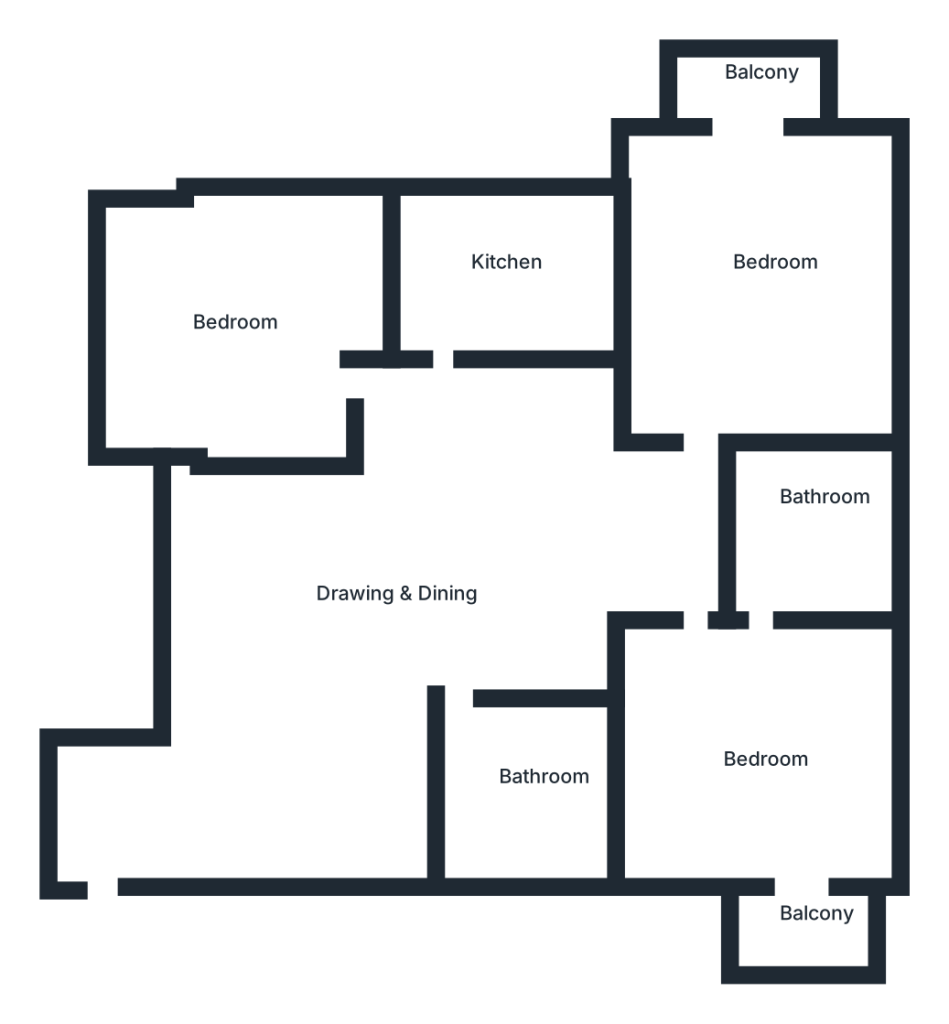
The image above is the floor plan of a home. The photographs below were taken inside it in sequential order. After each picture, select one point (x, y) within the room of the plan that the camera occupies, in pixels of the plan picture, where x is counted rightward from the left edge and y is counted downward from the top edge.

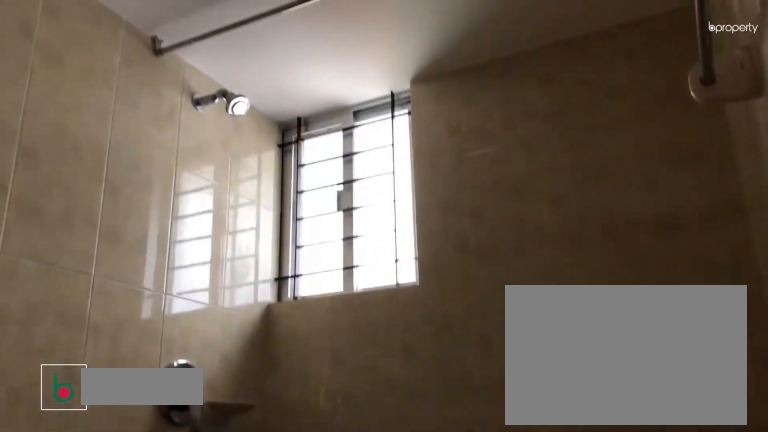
(810, 531)
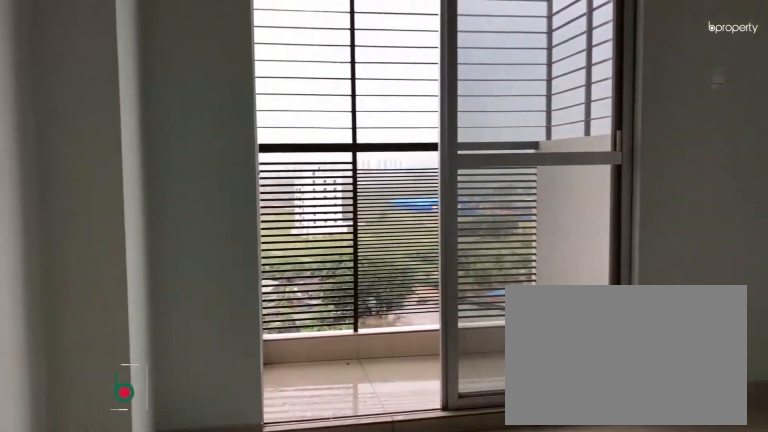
(764, 260)
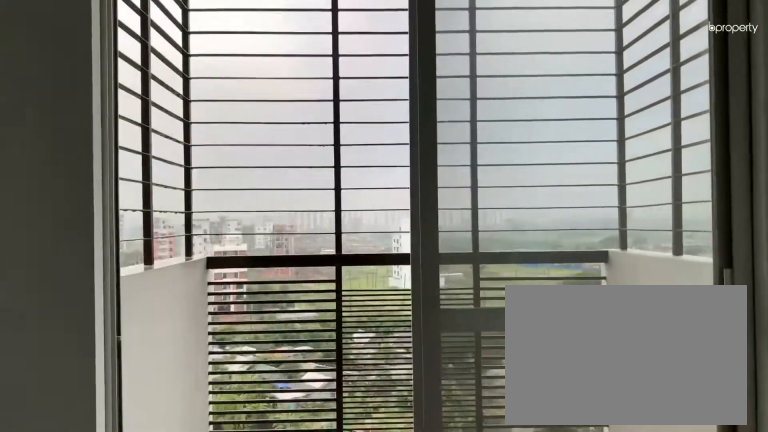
(764, 260)
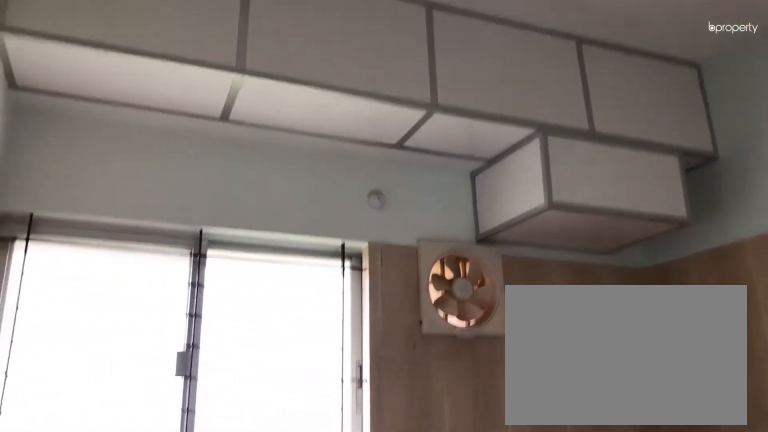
(490, 275)
